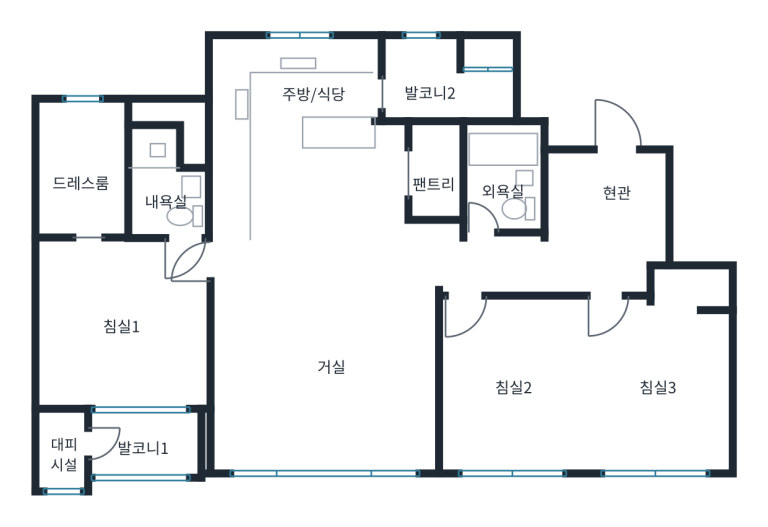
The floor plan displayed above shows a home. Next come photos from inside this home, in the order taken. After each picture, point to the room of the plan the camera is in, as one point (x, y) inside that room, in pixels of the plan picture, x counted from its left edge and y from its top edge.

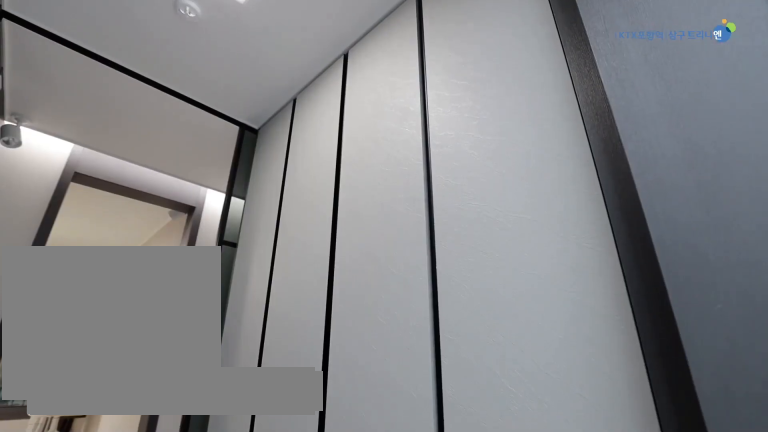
(605, 198)
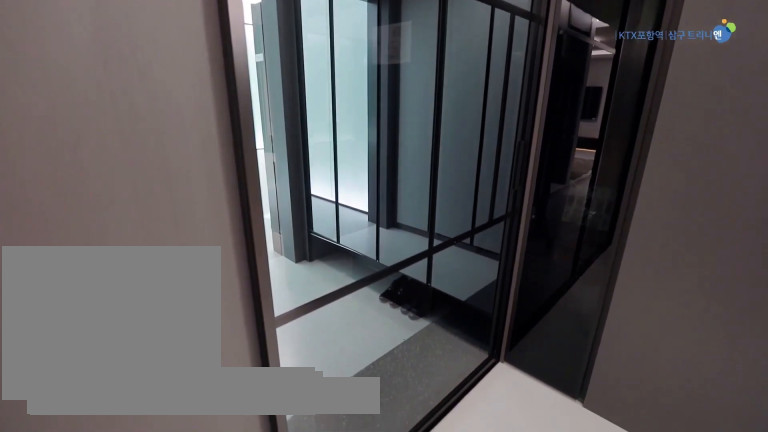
(603, 198)
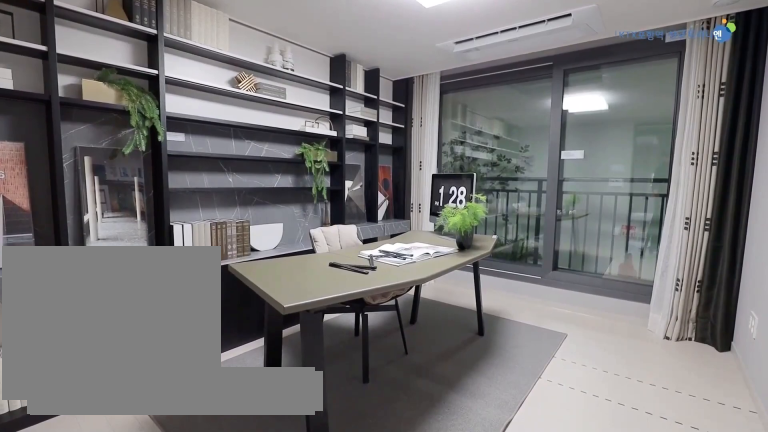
(515, 382)
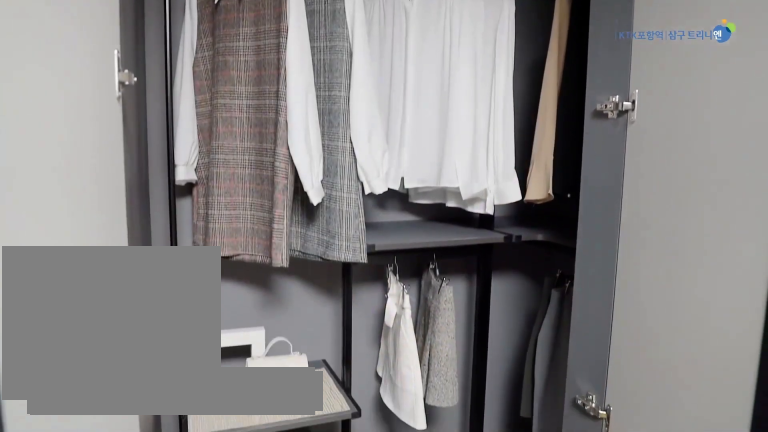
(659, 374)
